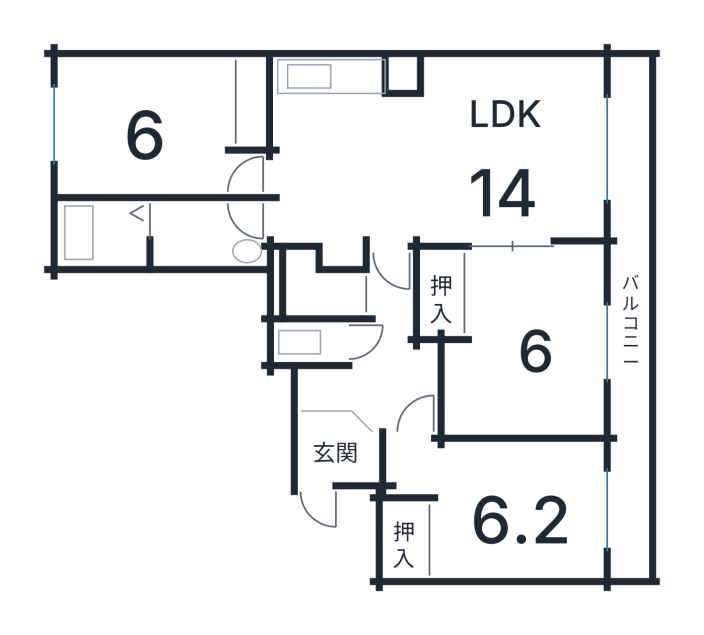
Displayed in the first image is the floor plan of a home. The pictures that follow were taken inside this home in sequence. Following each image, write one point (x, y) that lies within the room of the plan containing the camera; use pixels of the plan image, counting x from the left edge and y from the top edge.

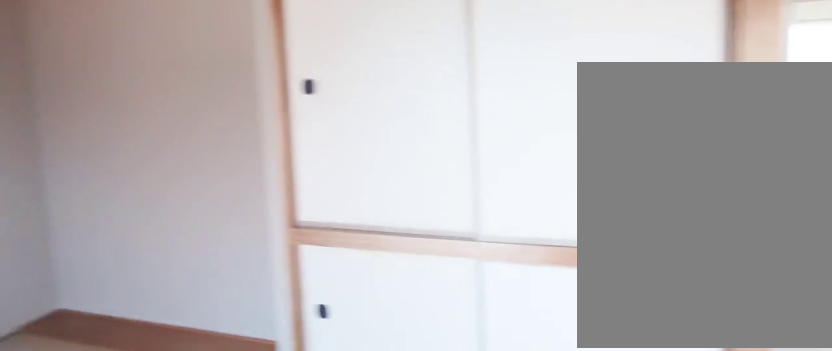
(536, 348)
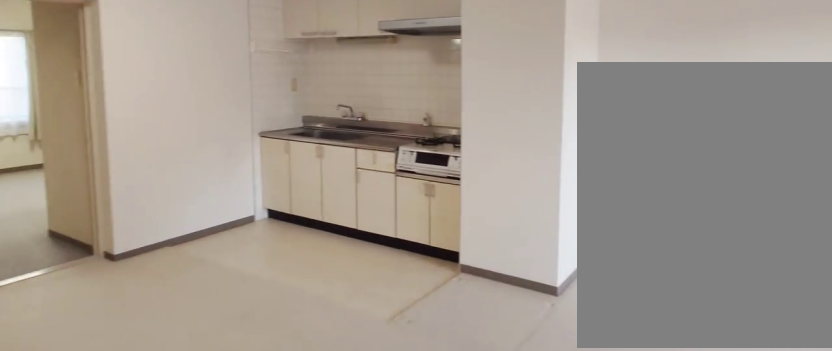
(415, 155)
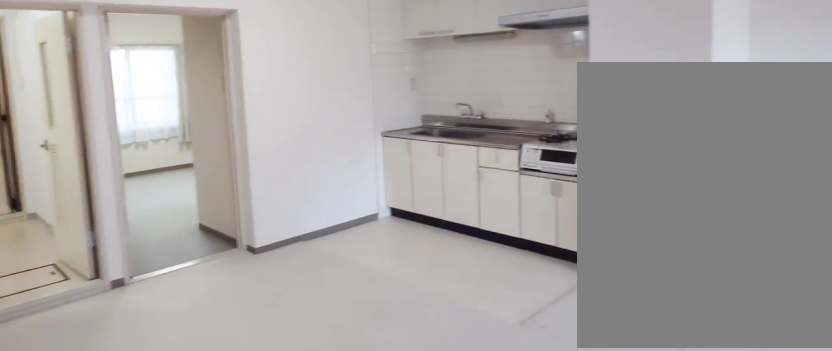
(415, 155)
